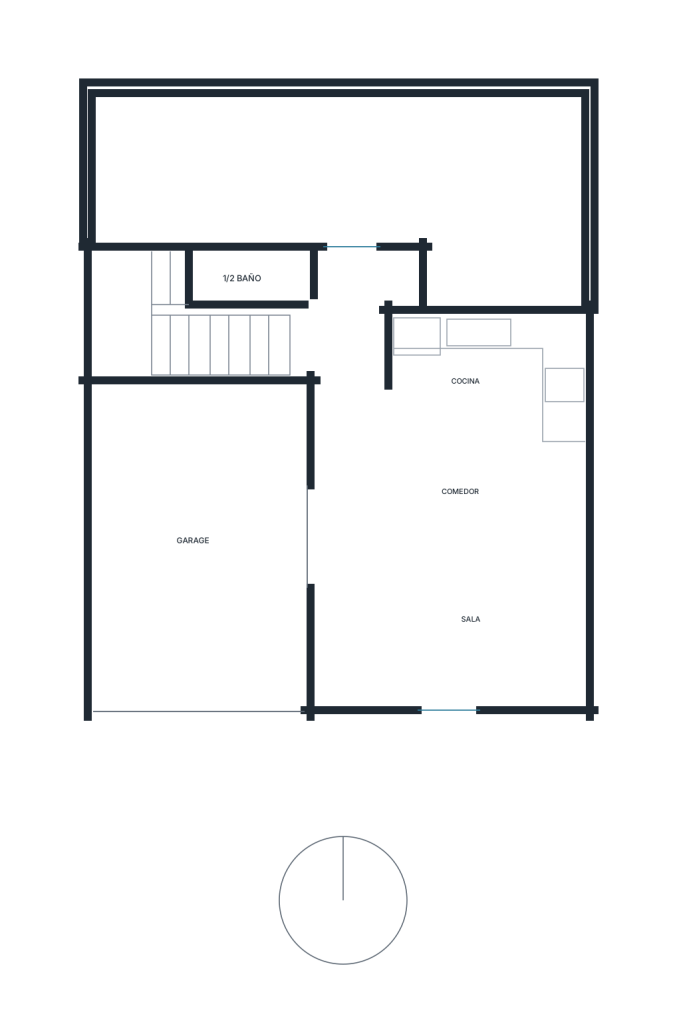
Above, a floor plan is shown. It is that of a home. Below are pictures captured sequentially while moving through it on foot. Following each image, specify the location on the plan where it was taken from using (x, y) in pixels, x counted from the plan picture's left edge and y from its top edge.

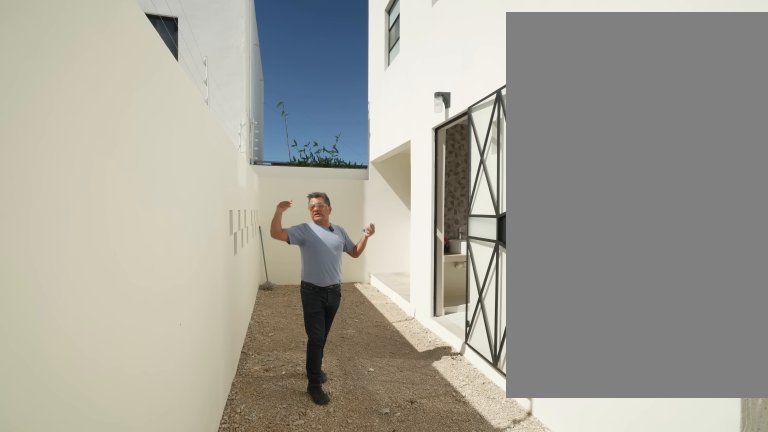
(221, 193)
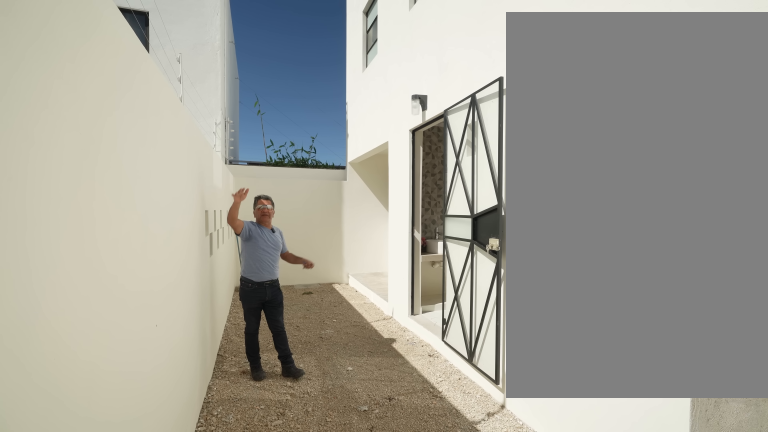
(124, 174)
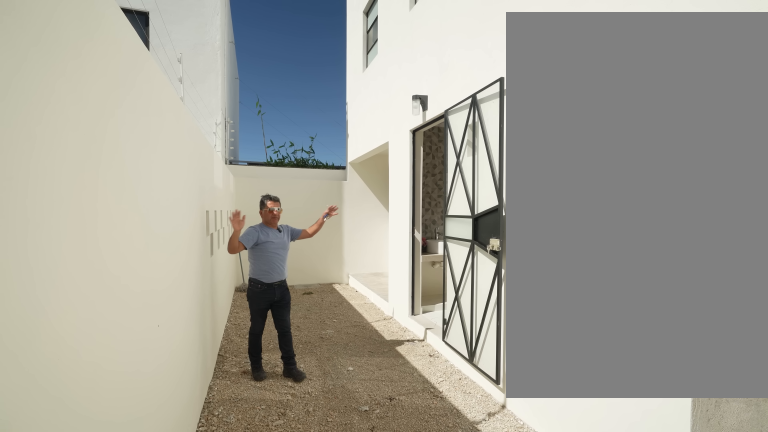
(124, 174)
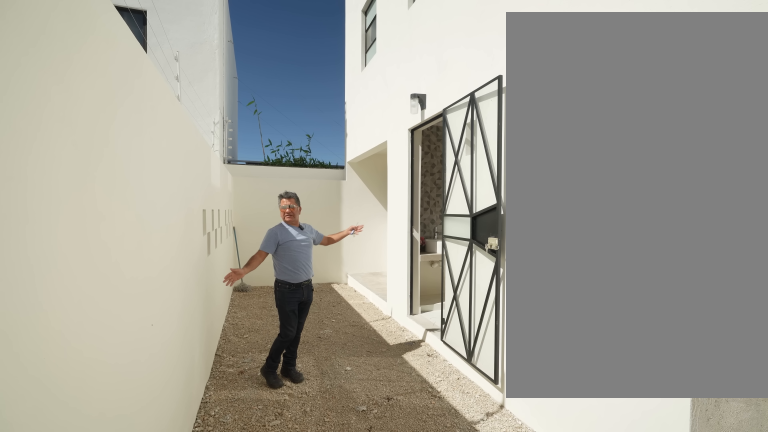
(131, 176)
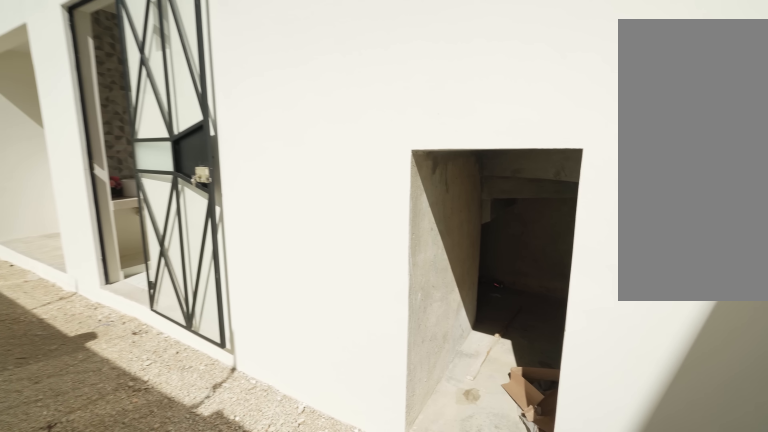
(131, 176)
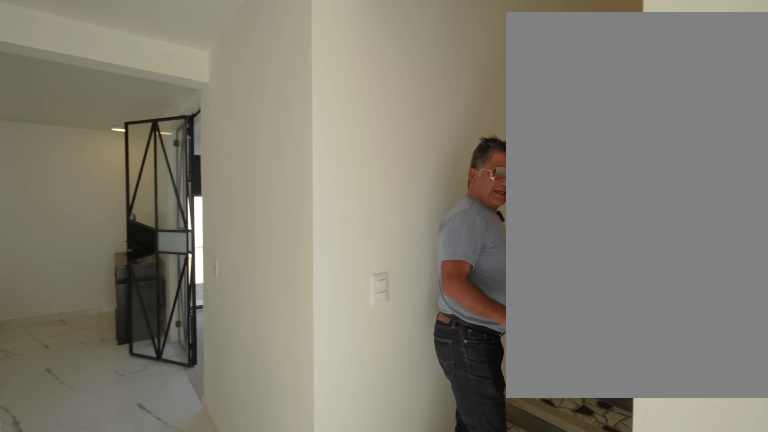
(341, 243)
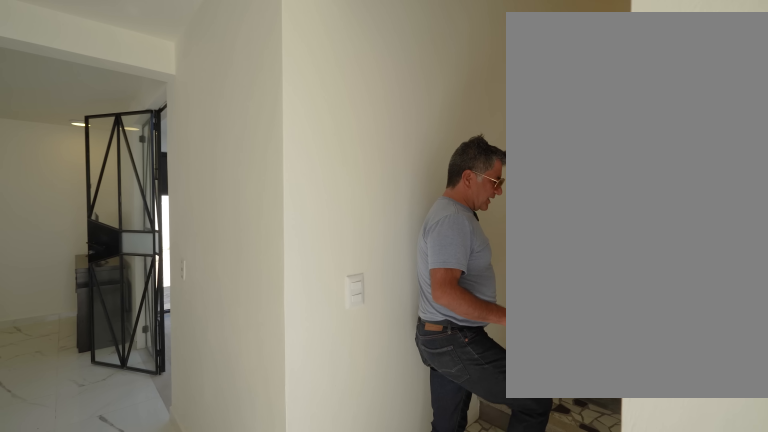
(341, 257)
